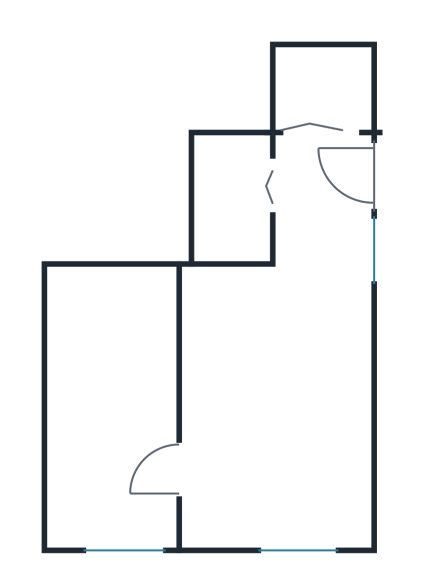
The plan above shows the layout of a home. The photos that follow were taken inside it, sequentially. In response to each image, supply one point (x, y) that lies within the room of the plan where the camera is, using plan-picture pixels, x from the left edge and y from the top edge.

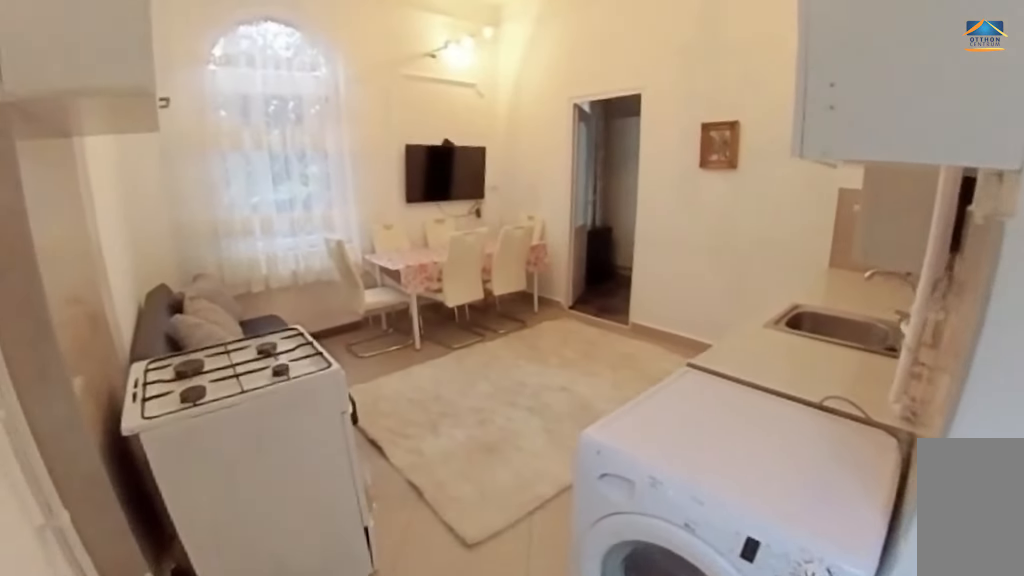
(278, 380)
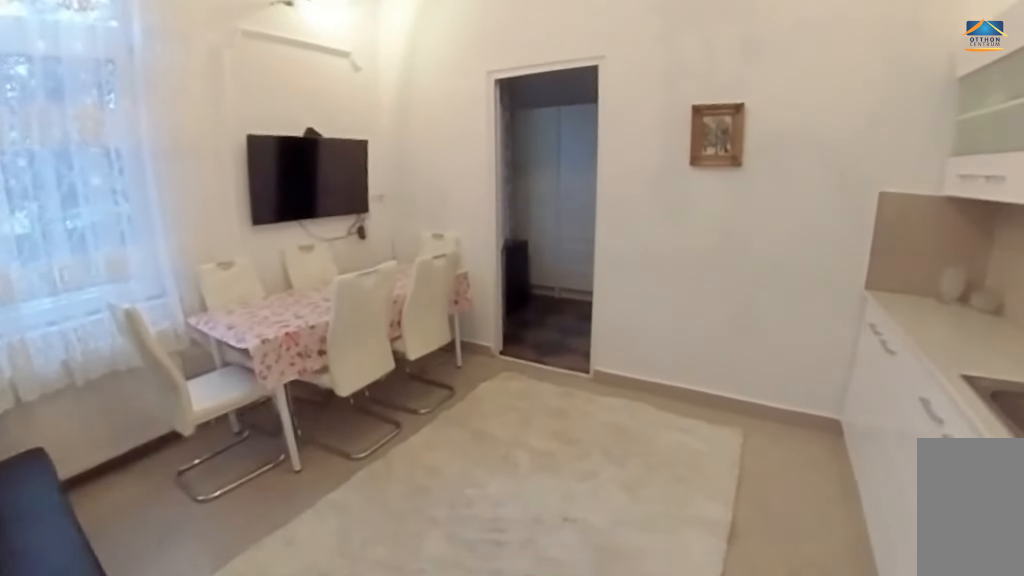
(278, 380)
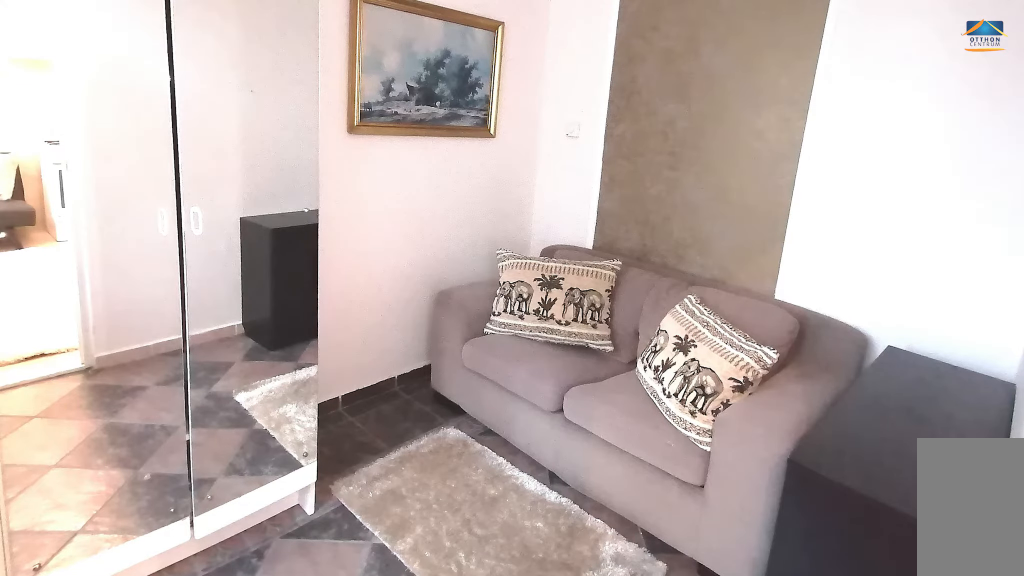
(113, 406)
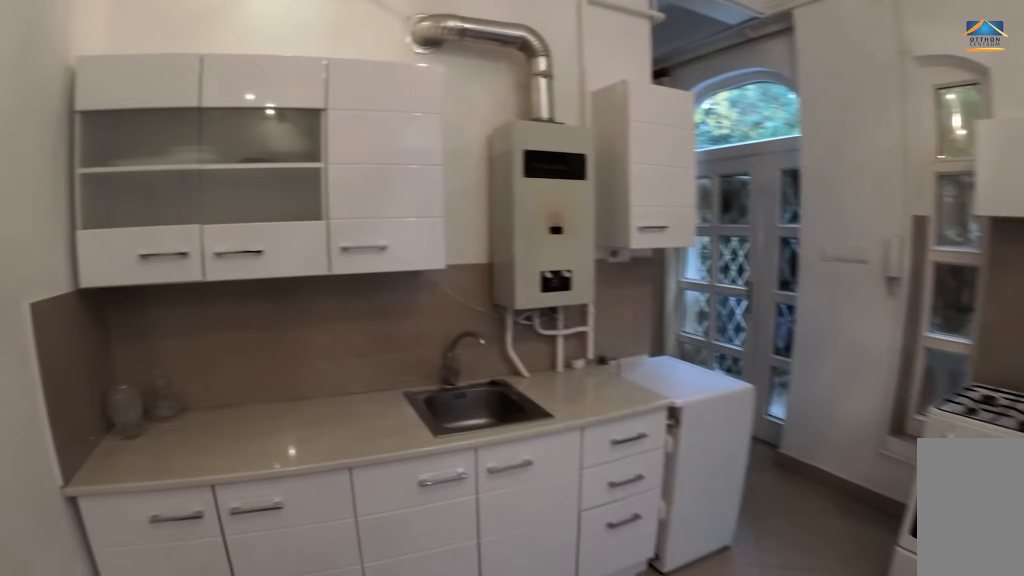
(278, 380)
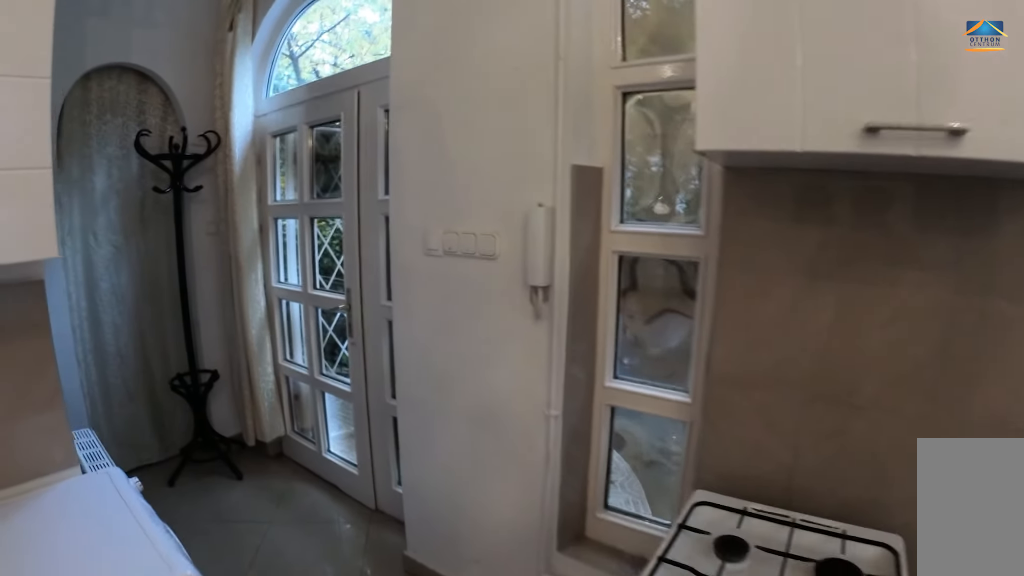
(325, 227)
